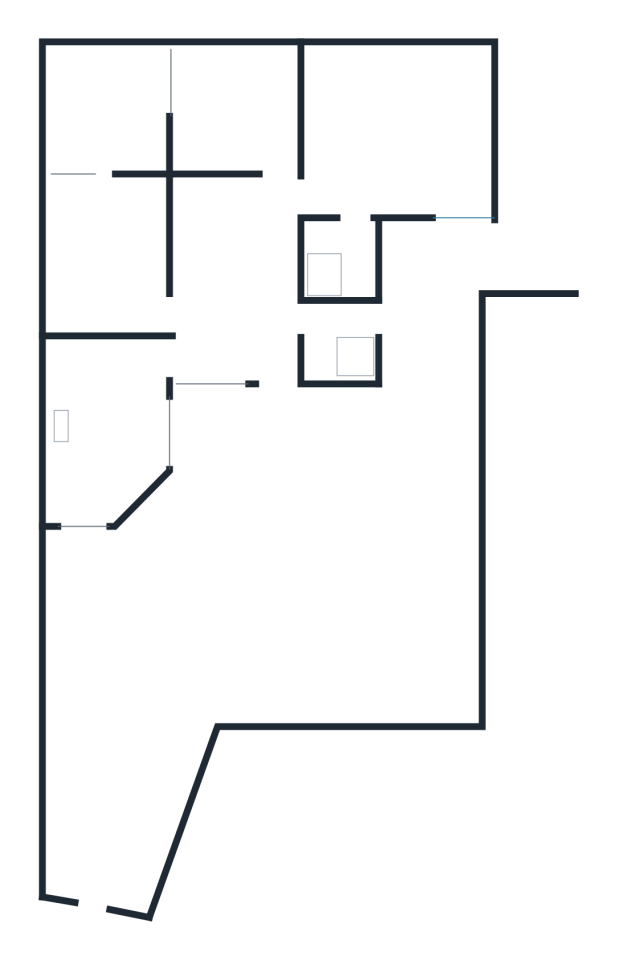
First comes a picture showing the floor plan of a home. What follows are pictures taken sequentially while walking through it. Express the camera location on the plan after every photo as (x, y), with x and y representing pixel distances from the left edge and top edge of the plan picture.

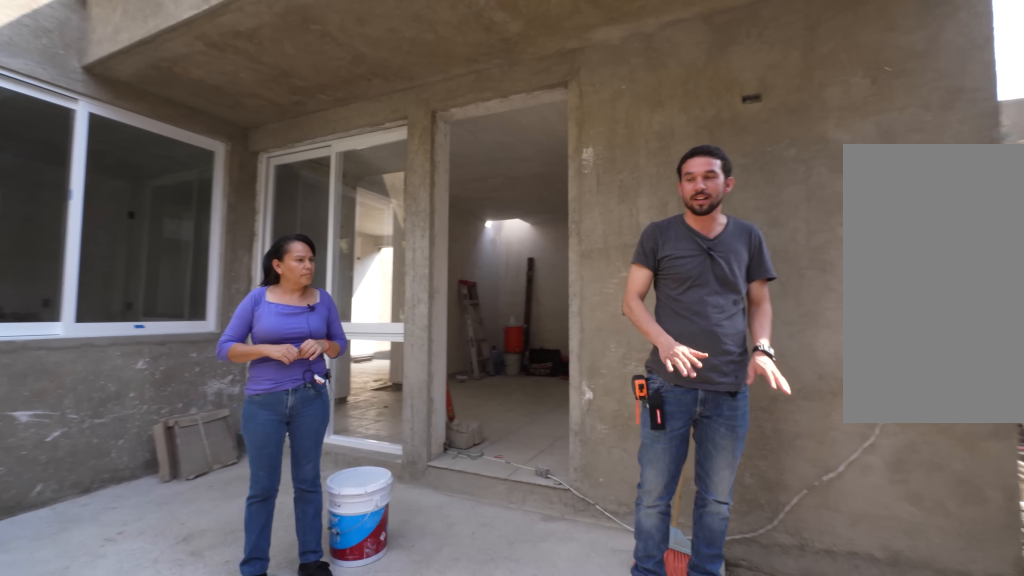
(388, 478)
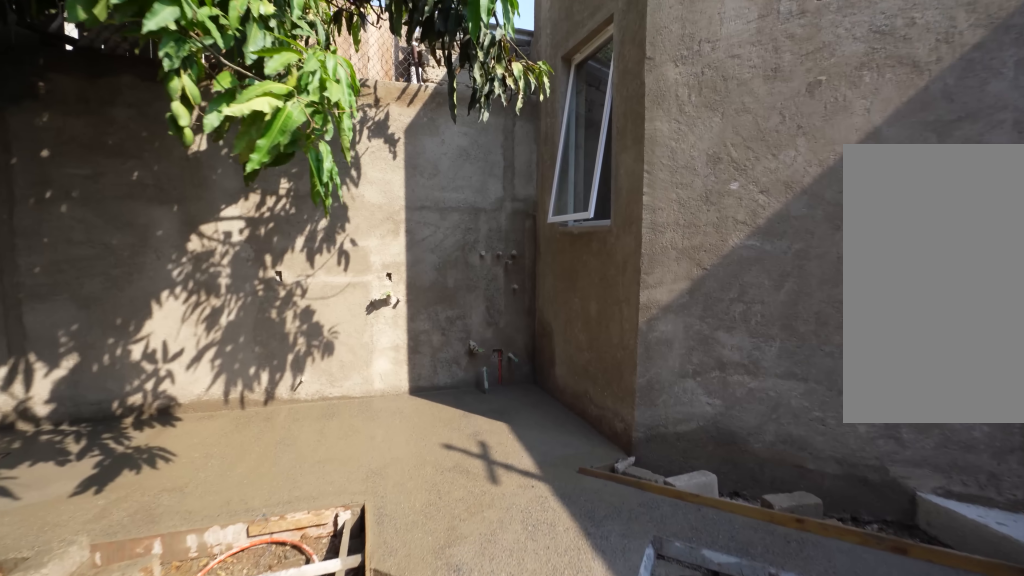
(208, 614)
